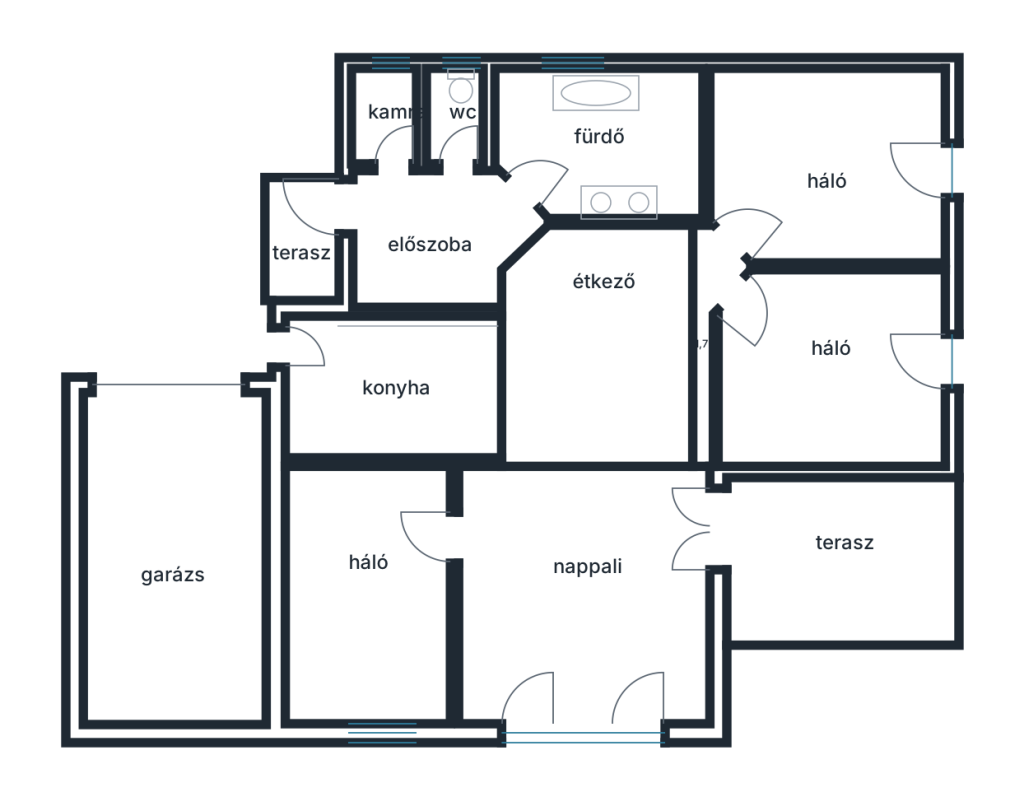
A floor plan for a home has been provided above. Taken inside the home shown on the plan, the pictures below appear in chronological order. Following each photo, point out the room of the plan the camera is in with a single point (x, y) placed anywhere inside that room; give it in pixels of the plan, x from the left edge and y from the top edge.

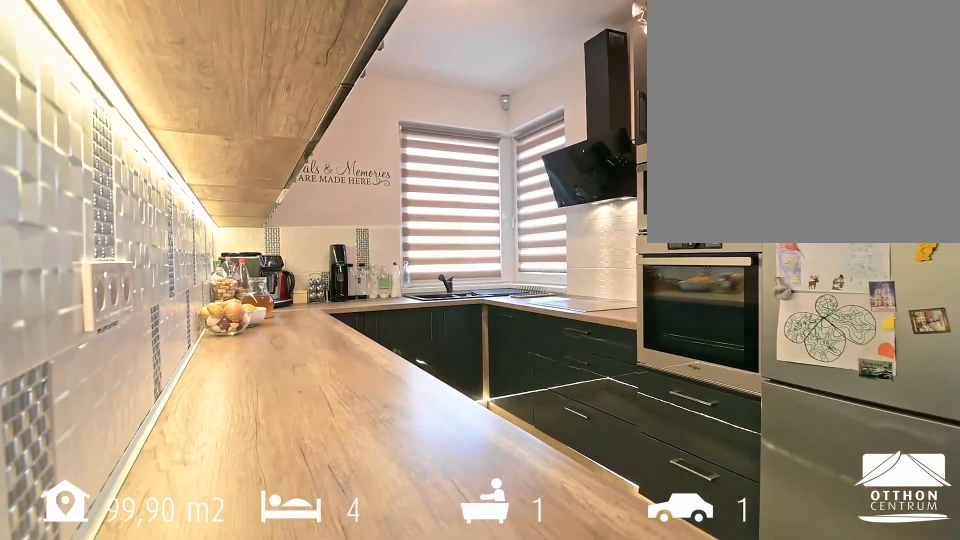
(393, 390)
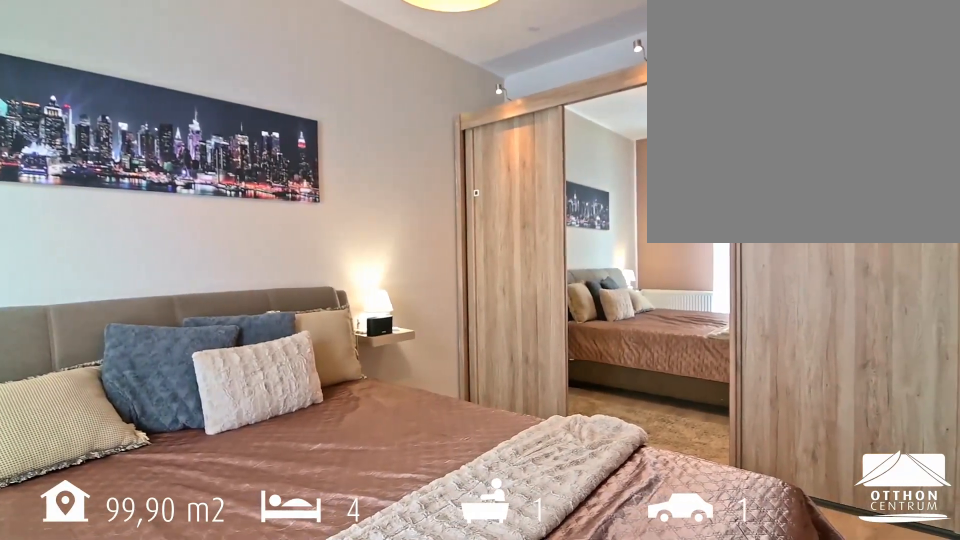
(367, 558)
